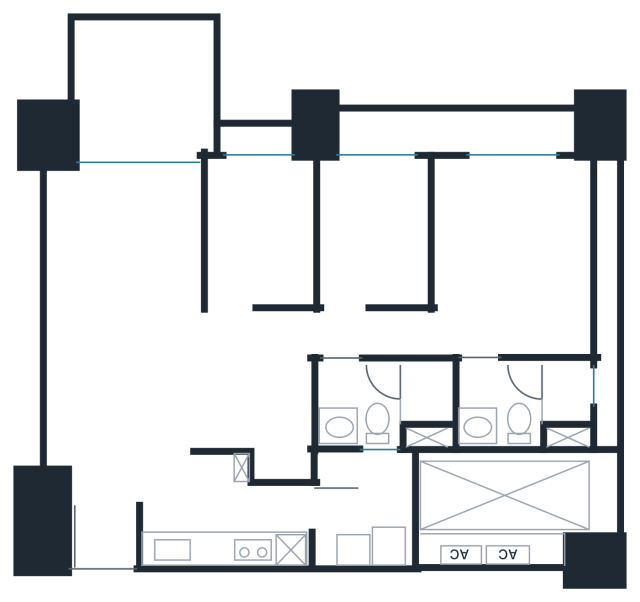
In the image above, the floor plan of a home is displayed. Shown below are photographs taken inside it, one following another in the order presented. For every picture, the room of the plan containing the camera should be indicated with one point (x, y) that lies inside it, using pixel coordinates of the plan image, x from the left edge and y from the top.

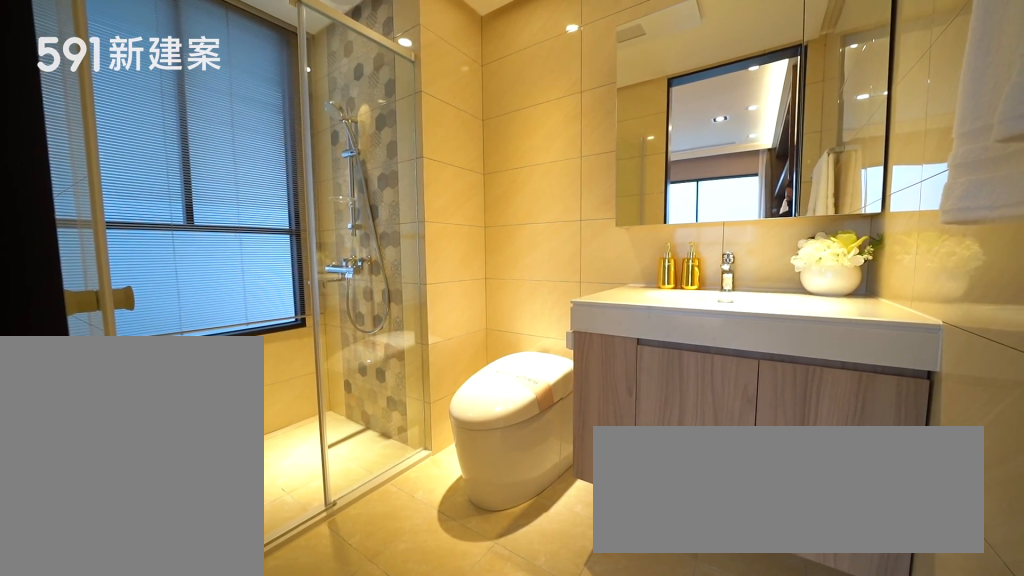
(531, 405)
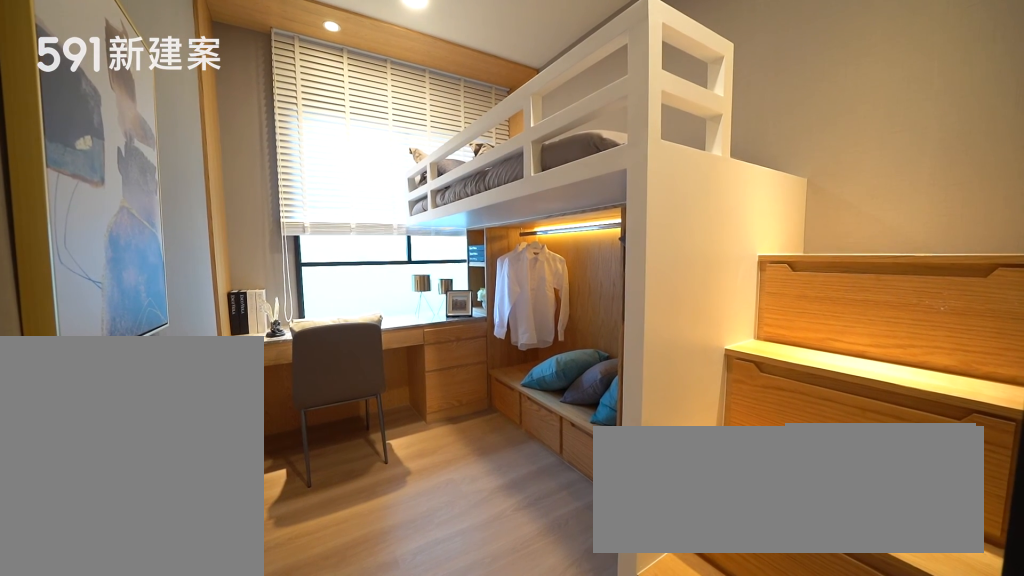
(378, 228)
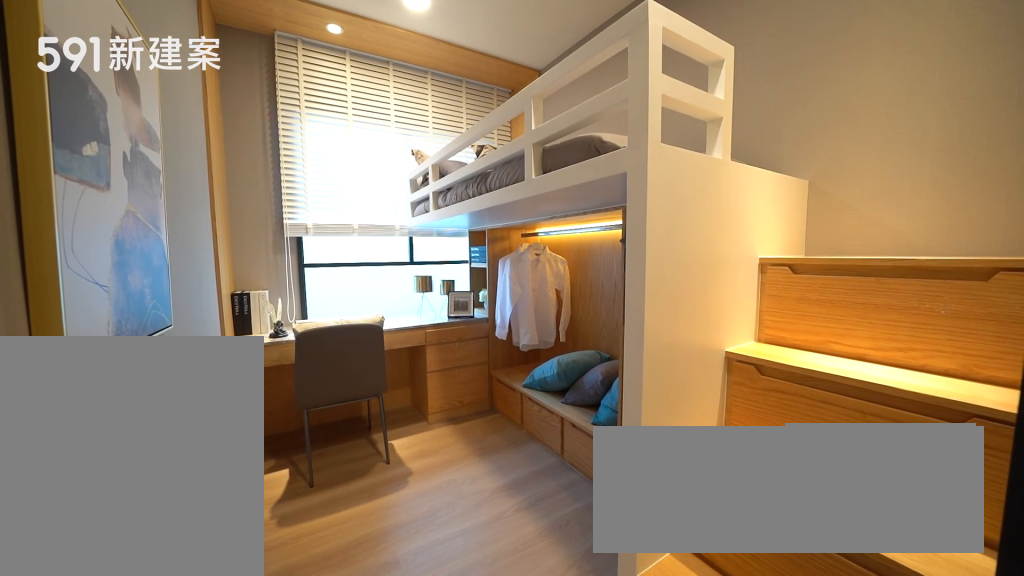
(378, 228)
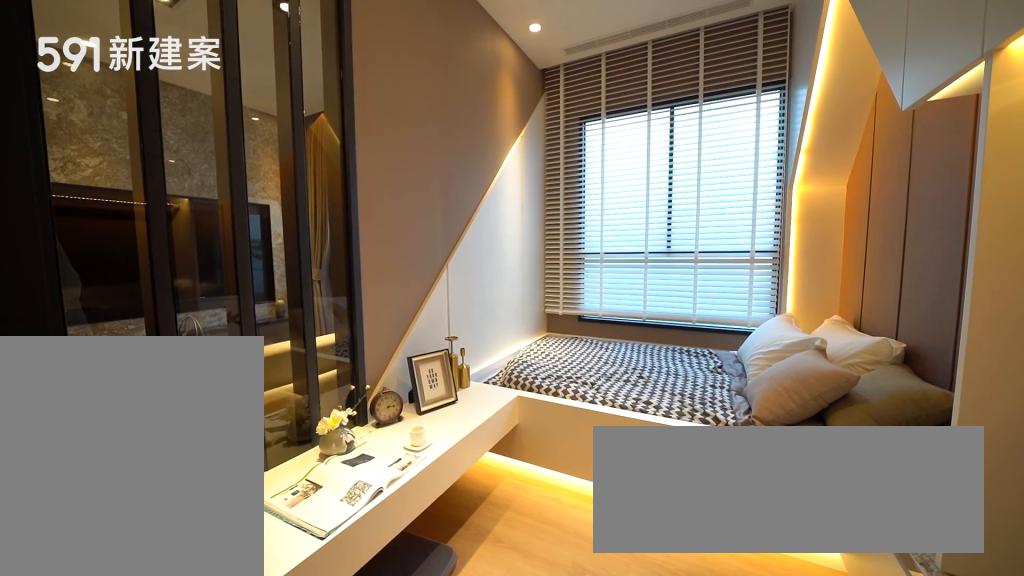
(261, 227)
